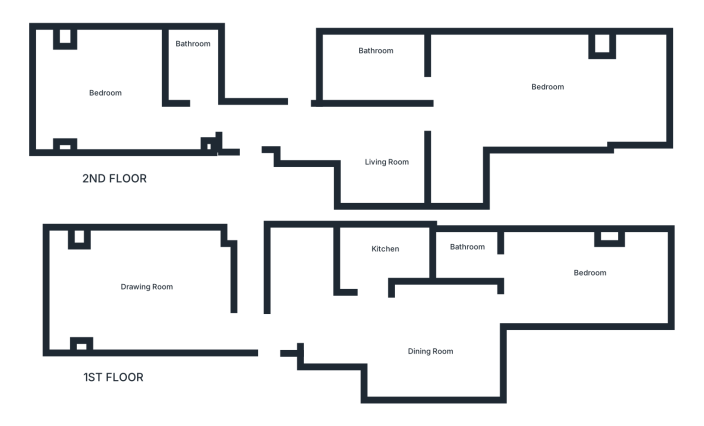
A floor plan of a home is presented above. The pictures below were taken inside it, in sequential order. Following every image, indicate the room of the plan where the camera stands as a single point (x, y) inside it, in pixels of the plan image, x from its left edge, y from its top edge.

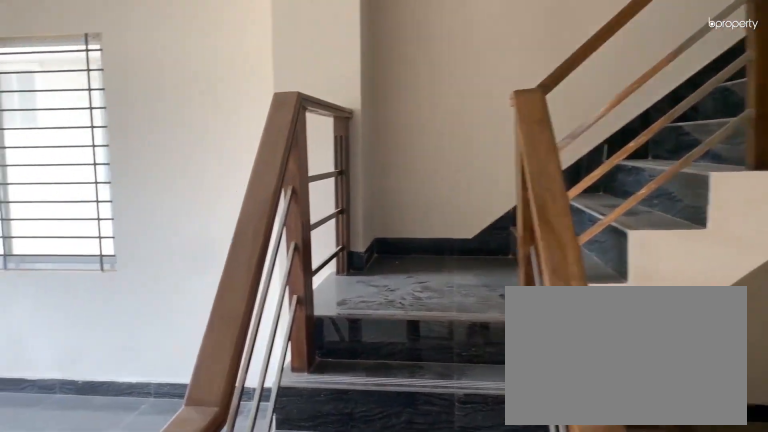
(246, 325)
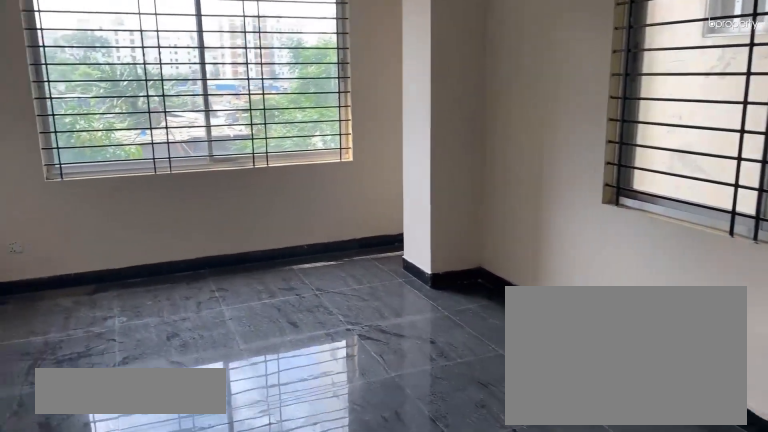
(128, 291)
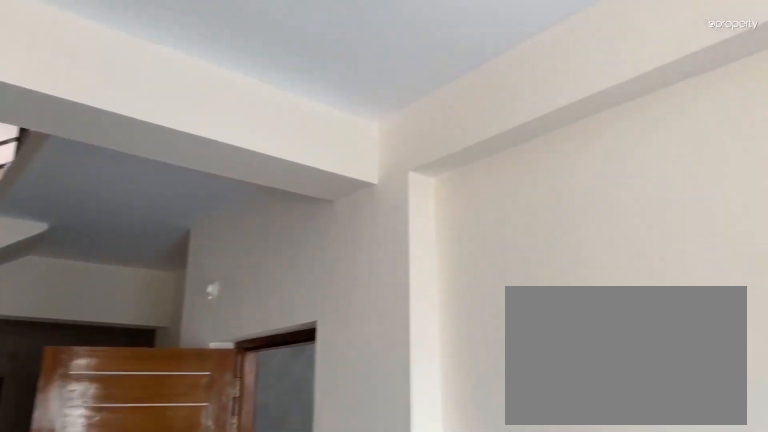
(136, 299)
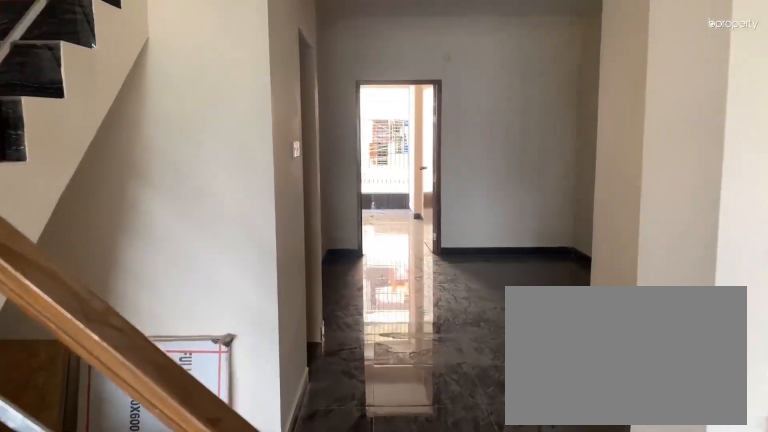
(264, 326)
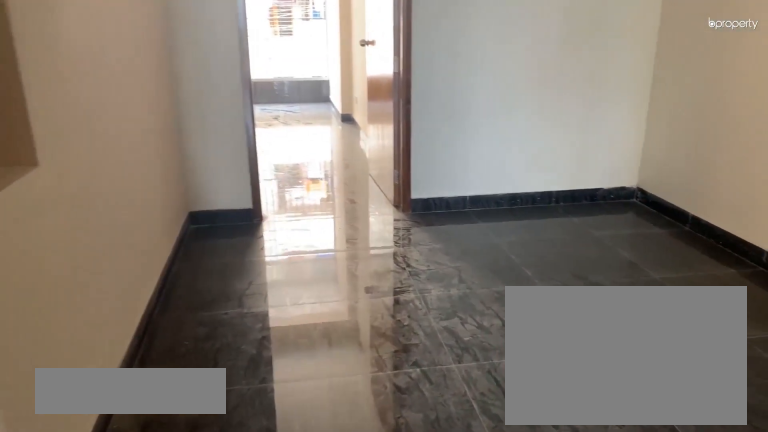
(423, 340)
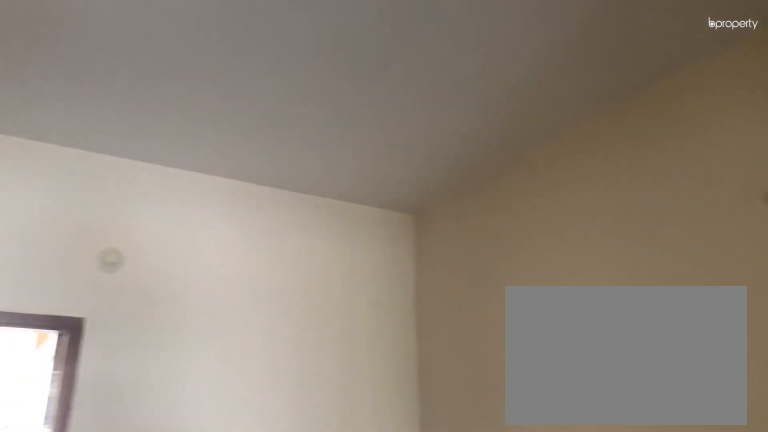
(423, 340)
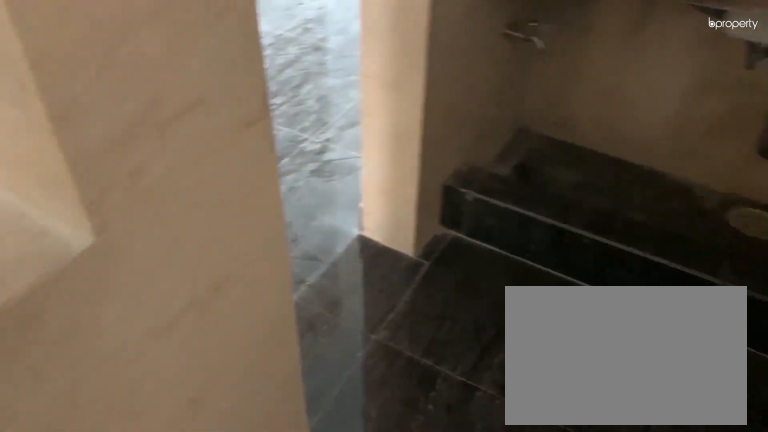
(373, 254)
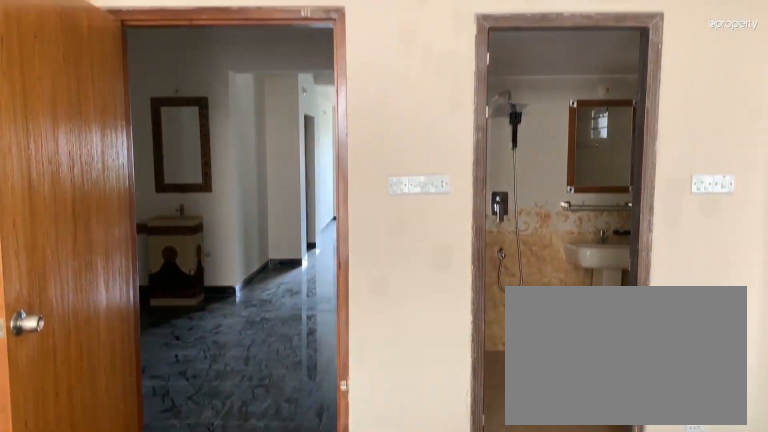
(585, 276)
